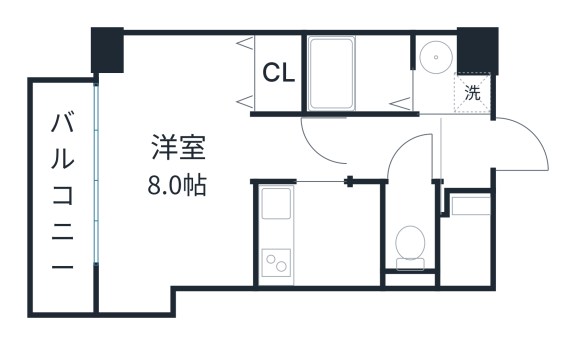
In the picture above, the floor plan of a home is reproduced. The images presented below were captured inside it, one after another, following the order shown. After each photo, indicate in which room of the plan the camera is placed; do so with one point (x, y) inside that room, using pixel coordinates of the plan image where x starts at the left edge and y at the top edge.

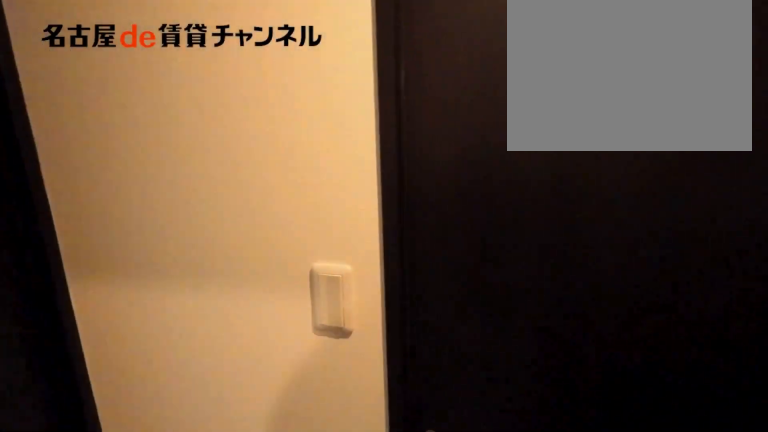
(396, 148)
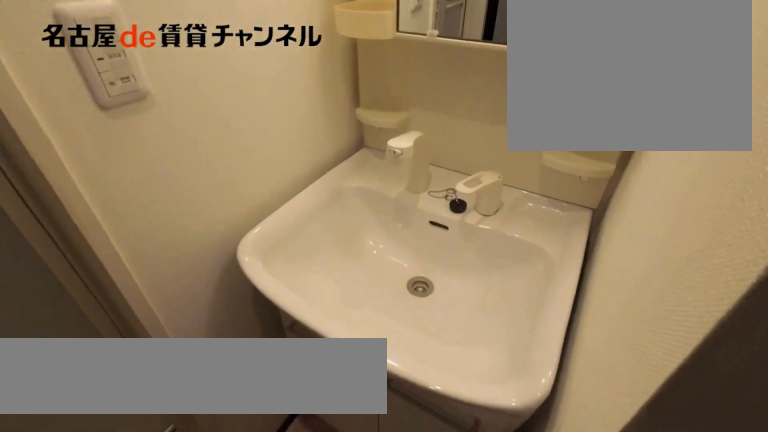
(448, 78)
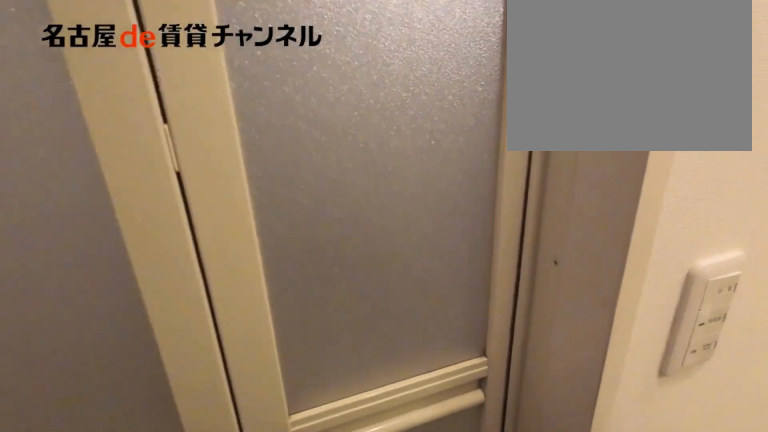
(448, 78)
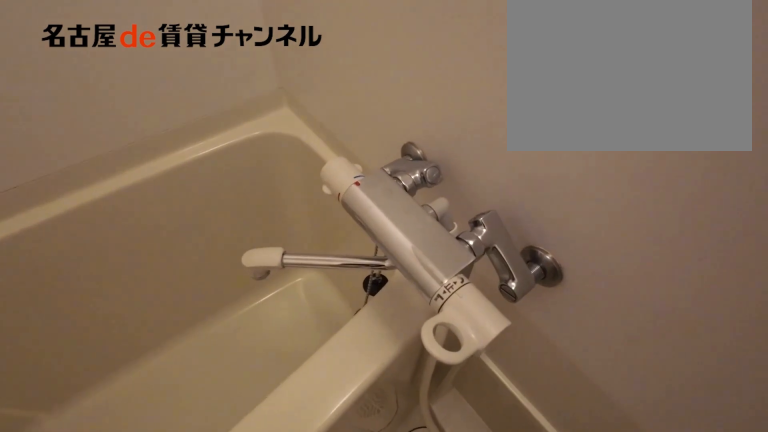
(359, 73)
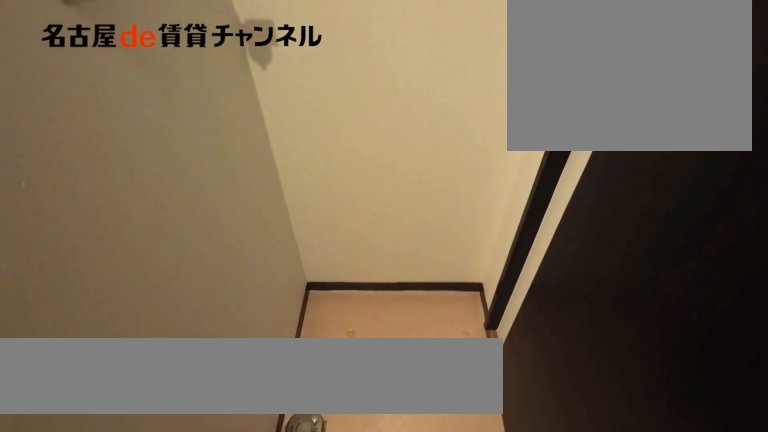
(448, 78)
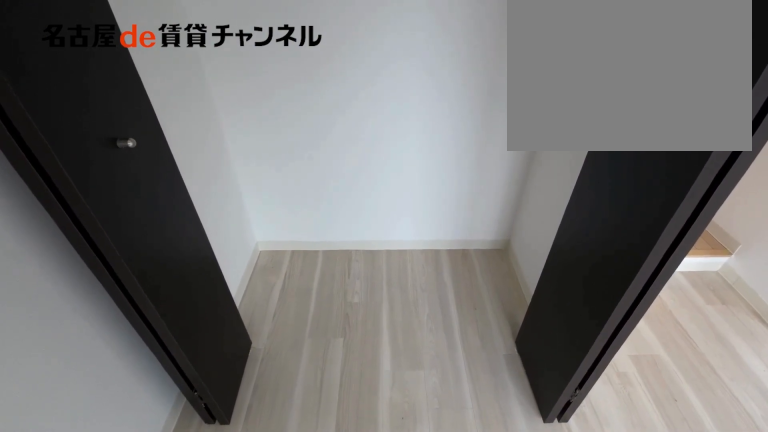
(278, 73)
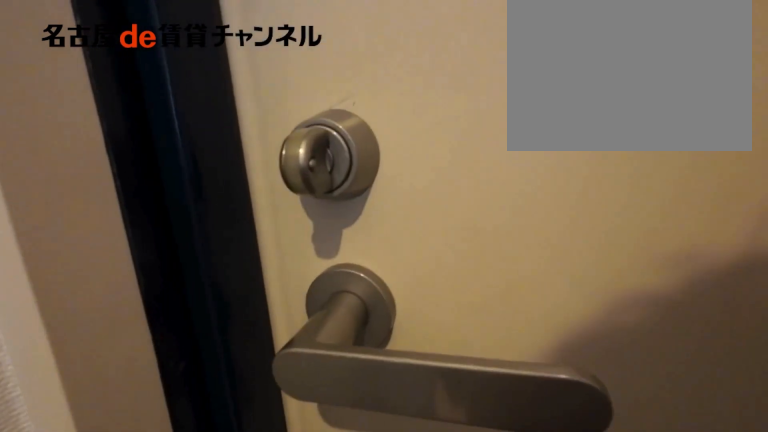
(464, 156)
